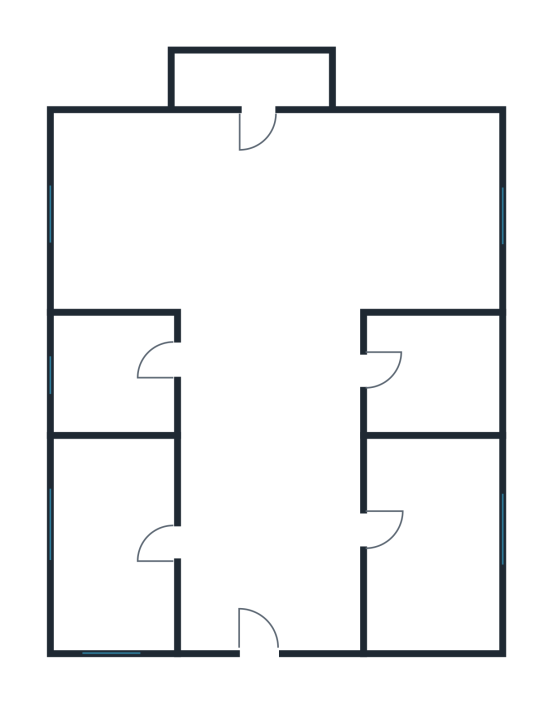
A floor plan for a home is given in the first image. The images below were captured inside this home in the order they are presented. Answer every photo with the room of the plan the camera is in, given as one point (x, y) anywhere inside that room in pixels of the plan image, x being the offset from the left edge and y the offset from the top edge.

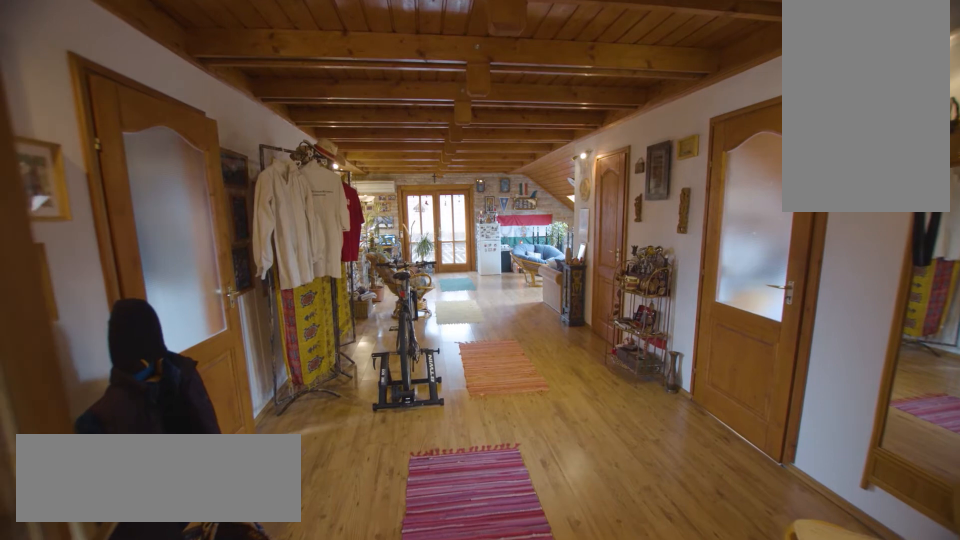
(268, 583)
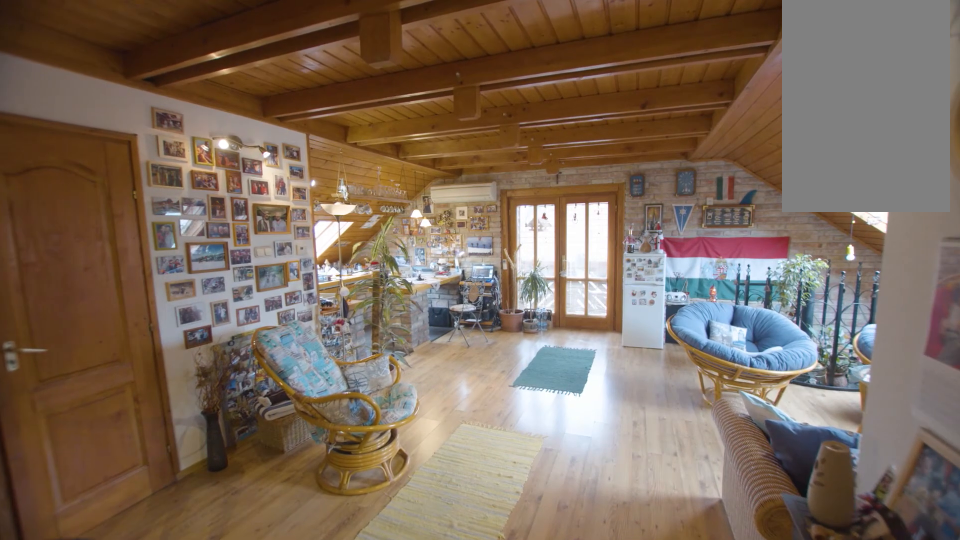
(268, 583)
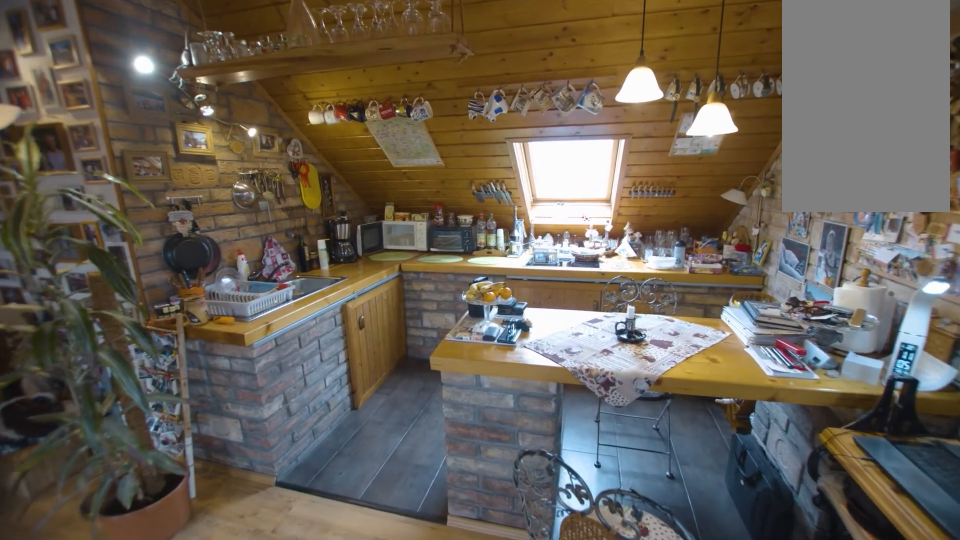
(124, 209)
